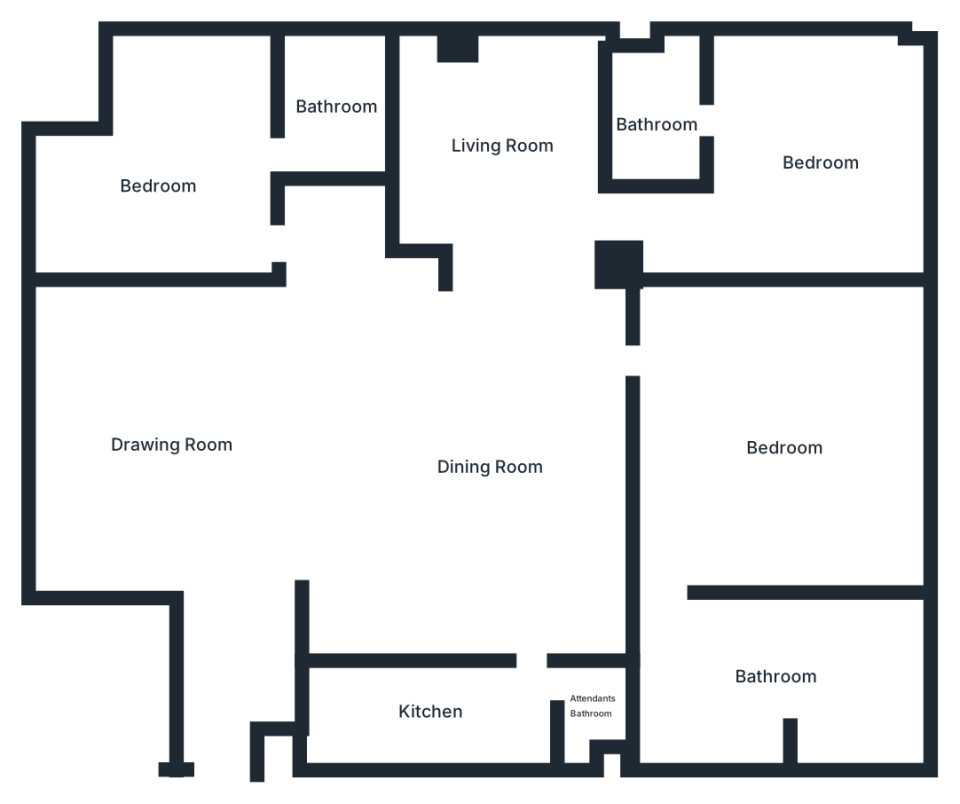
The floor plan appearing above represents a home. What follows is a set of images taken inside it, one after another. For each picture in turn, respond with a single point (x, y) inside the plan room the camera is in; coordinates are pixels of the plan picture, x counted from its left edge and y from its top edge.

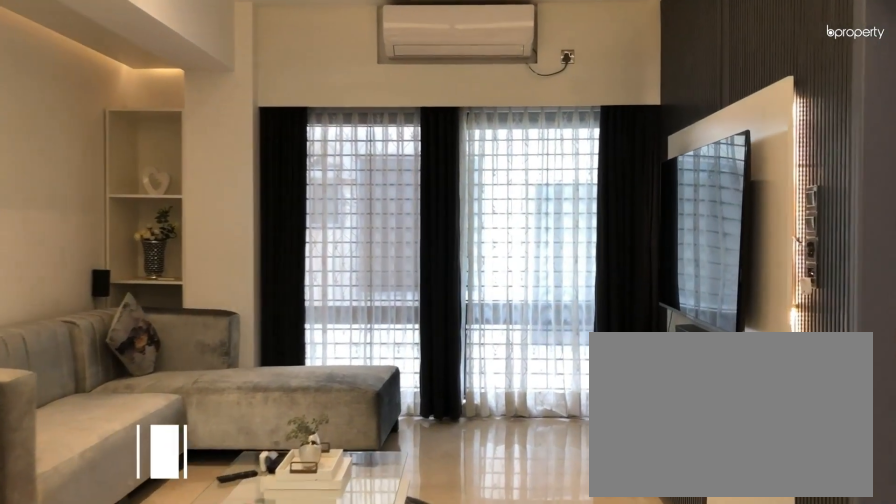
(499, 147)
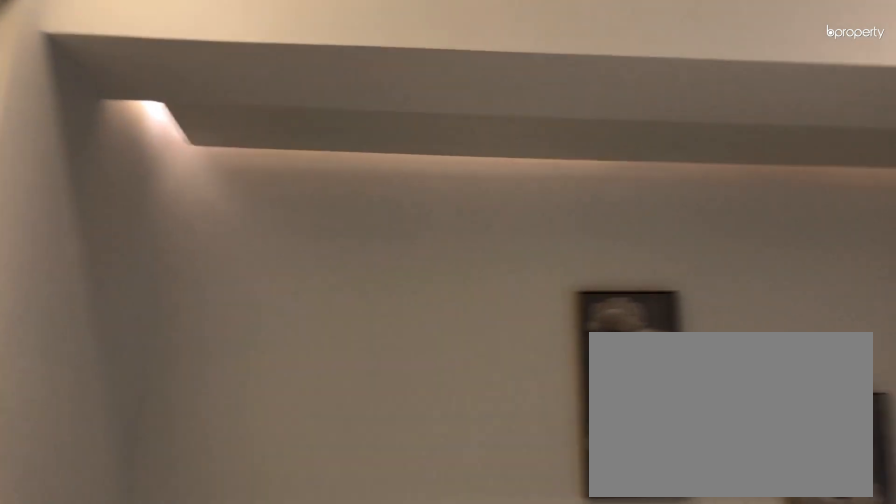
(499, 147)
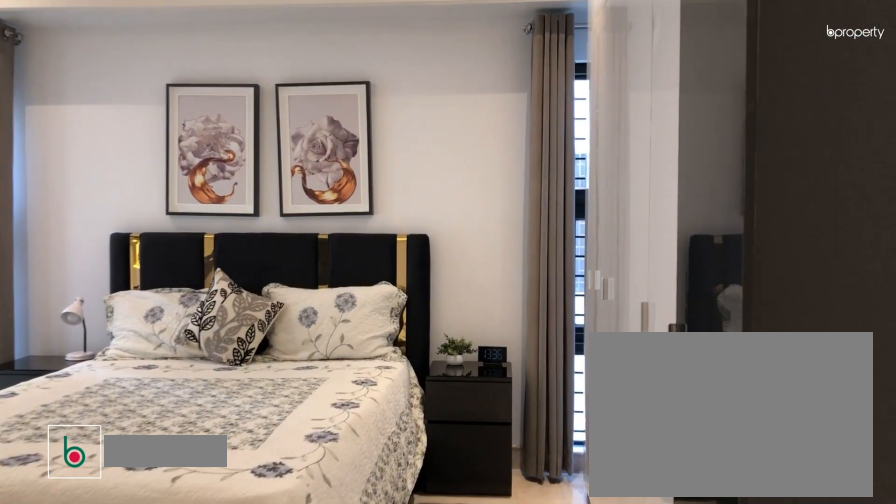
(821, 161)
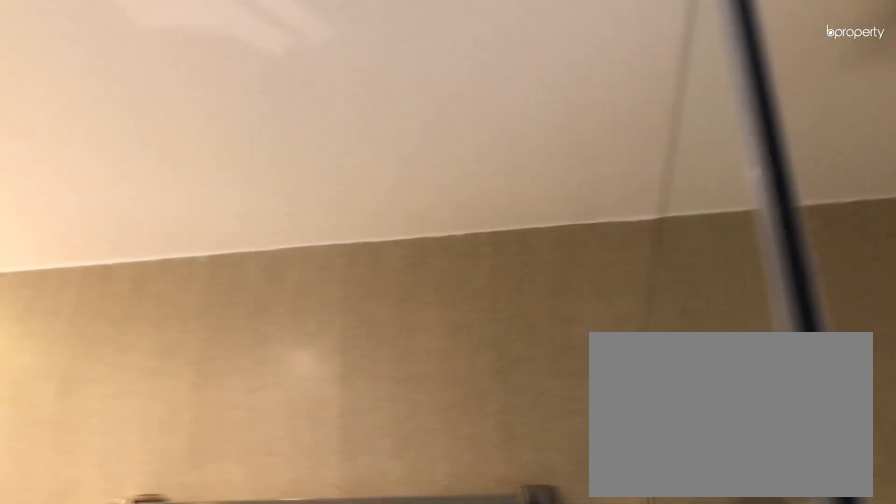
(656, 123)
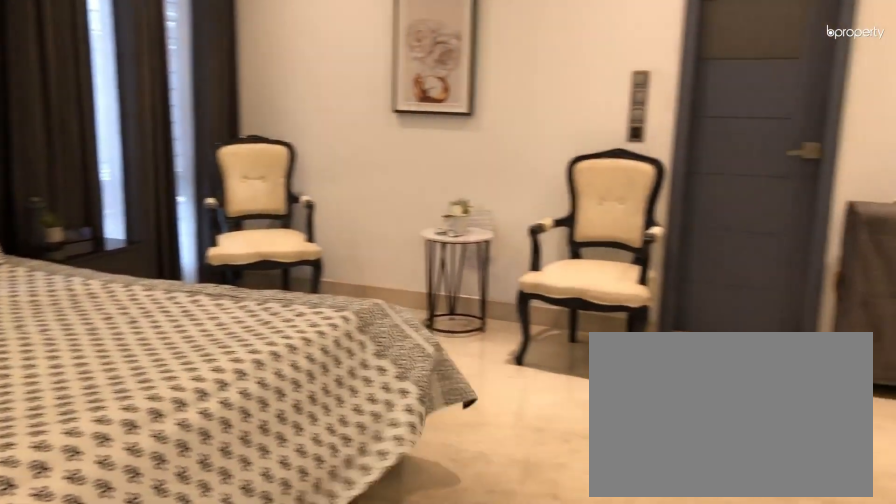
(787, 450)
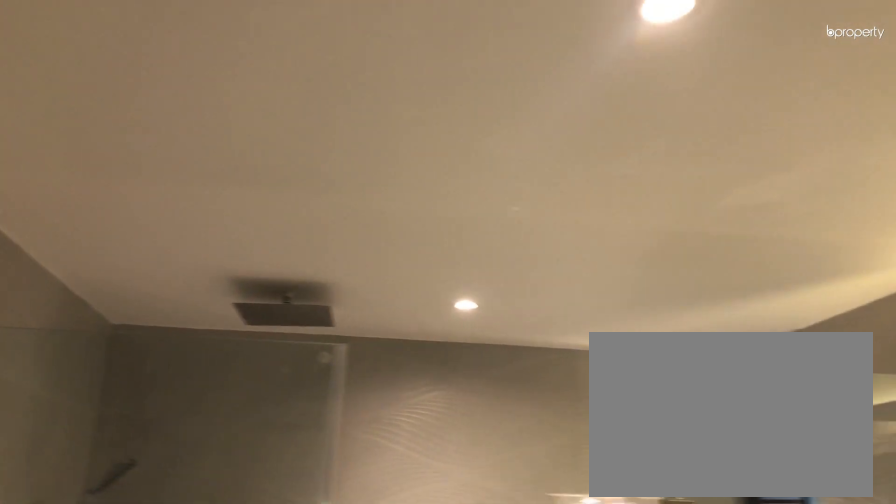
(776, 678)
